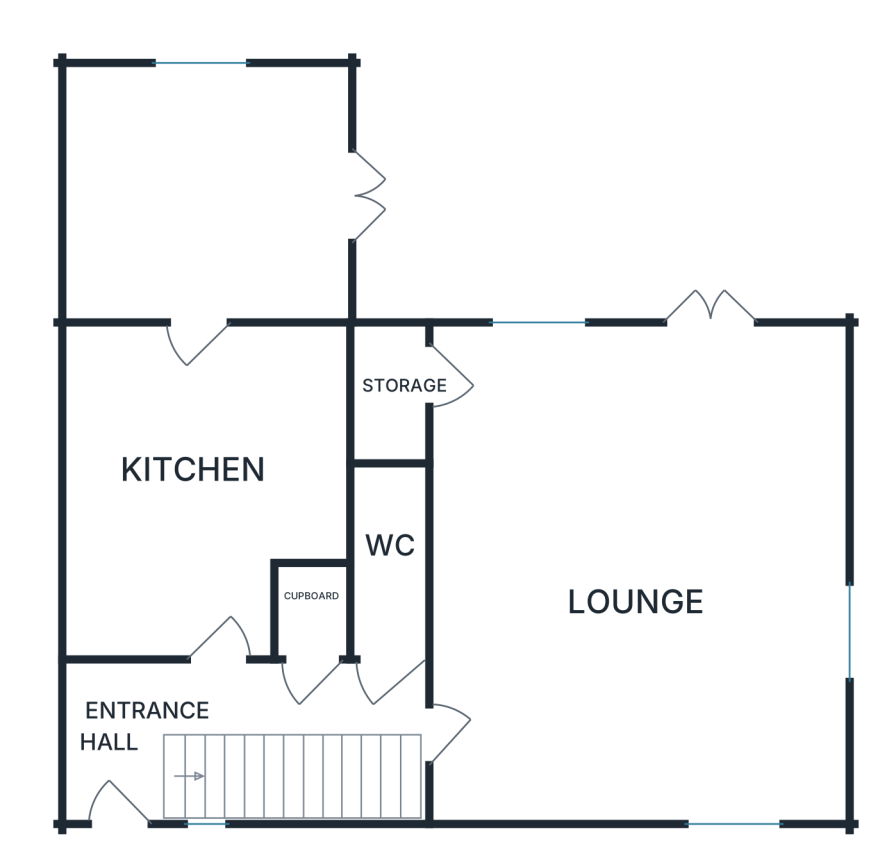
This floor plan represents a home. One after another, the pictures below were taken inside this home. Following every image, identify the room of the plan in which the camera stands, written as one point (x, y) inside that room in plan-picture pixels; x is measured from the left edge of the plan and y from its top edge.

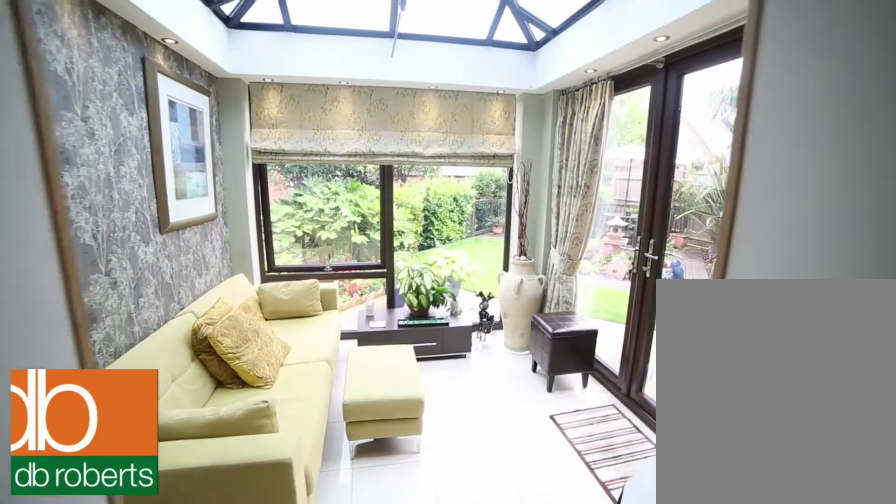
(206, 194)
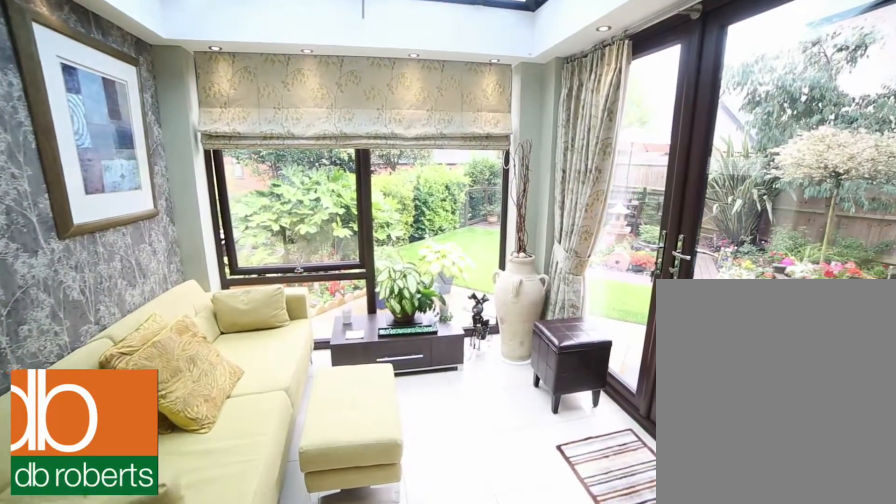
(206, 194)
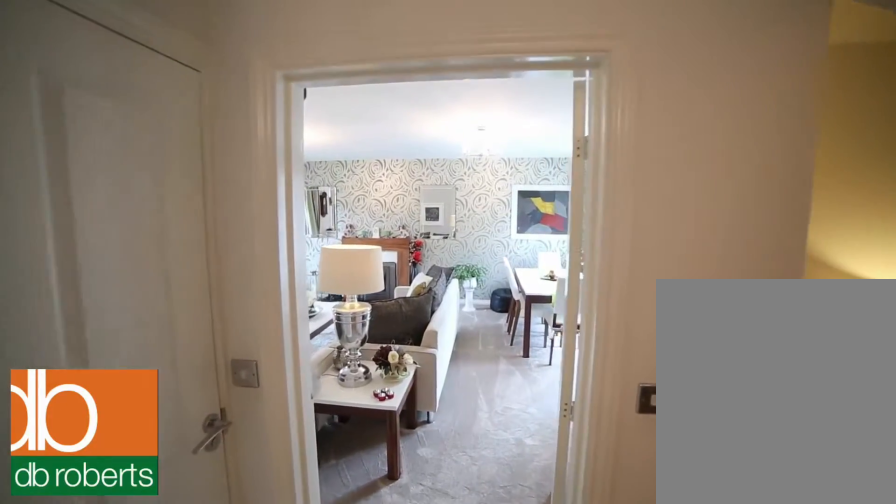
(222, 716)
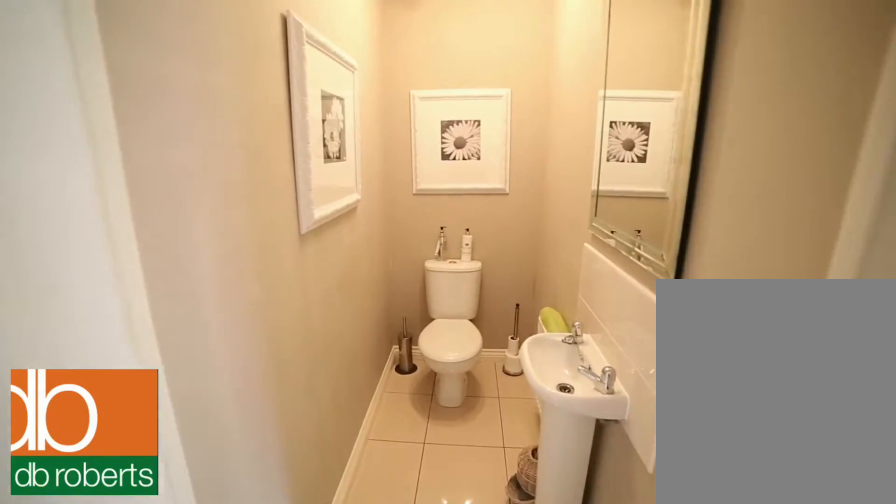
(389, 574)
